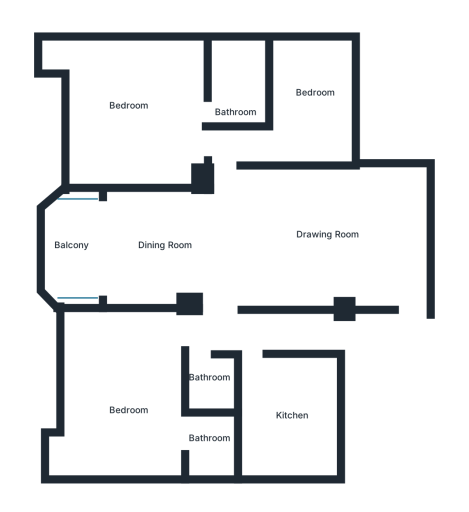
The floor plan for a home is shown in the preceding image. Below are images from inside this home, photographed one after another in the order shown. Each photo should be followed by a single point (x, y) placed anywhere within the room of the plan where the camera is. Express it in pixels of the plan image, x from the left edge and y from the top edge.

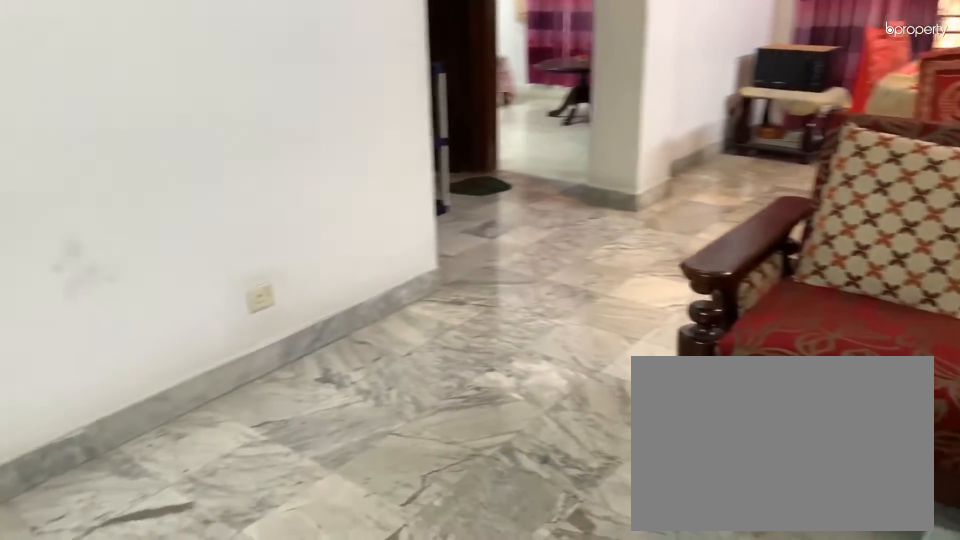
(311, 248)
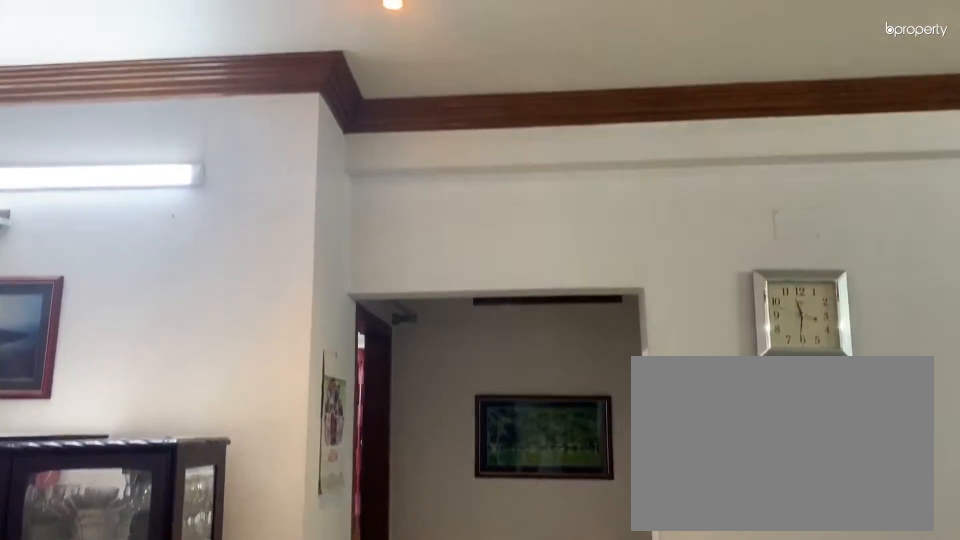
(136, 248)
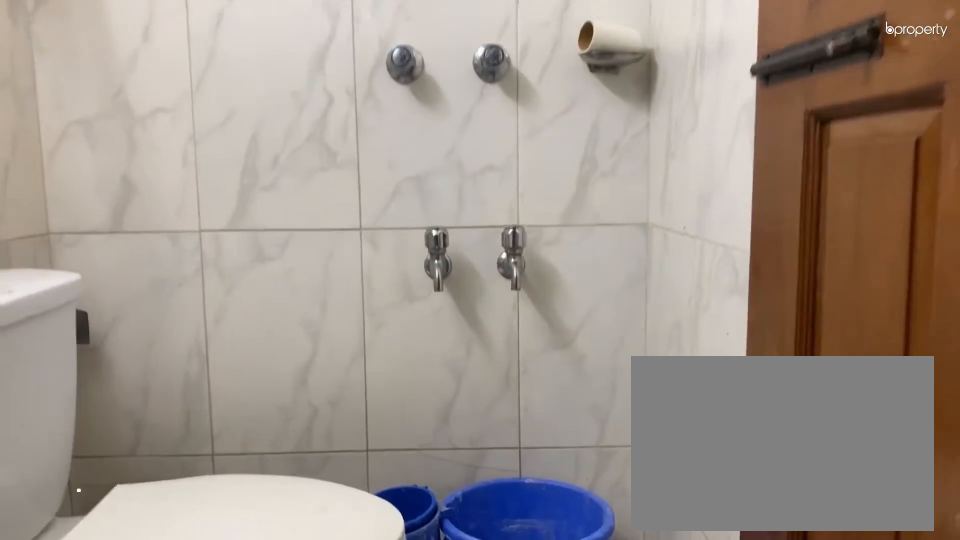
(211, 383)
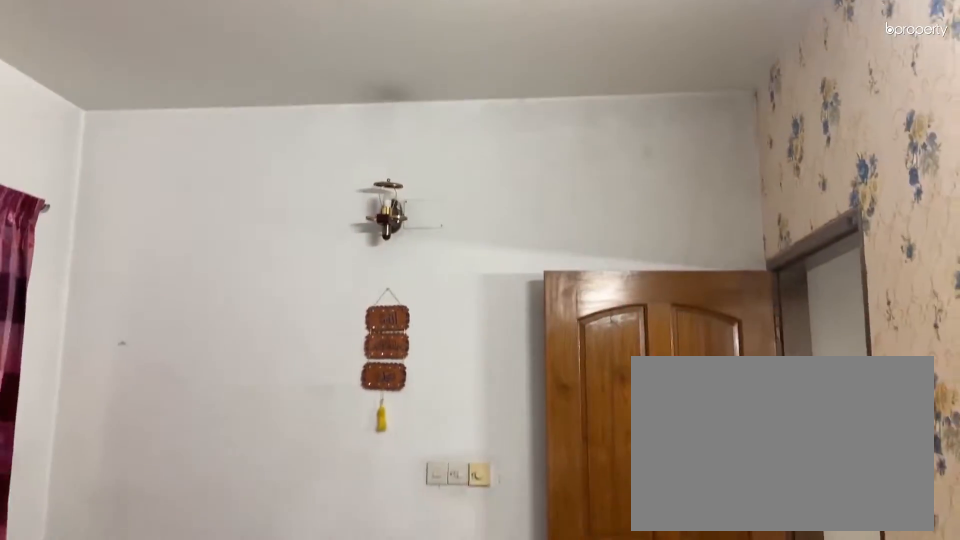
(132, 409)
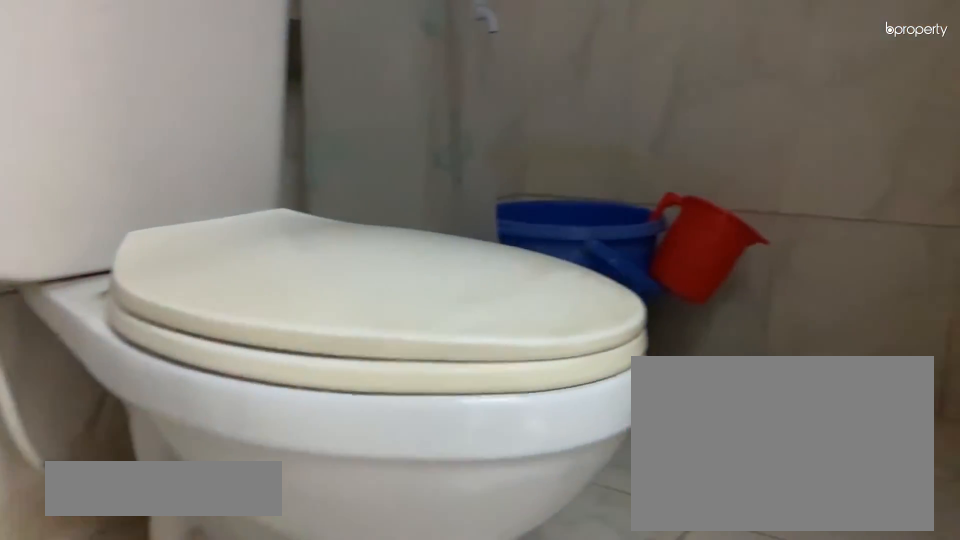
(212, 443)
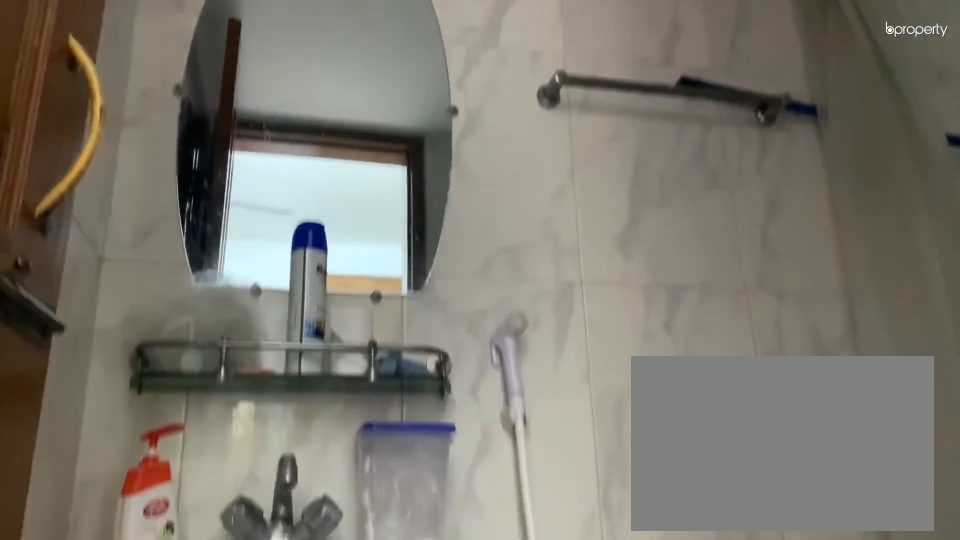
(212, 443)
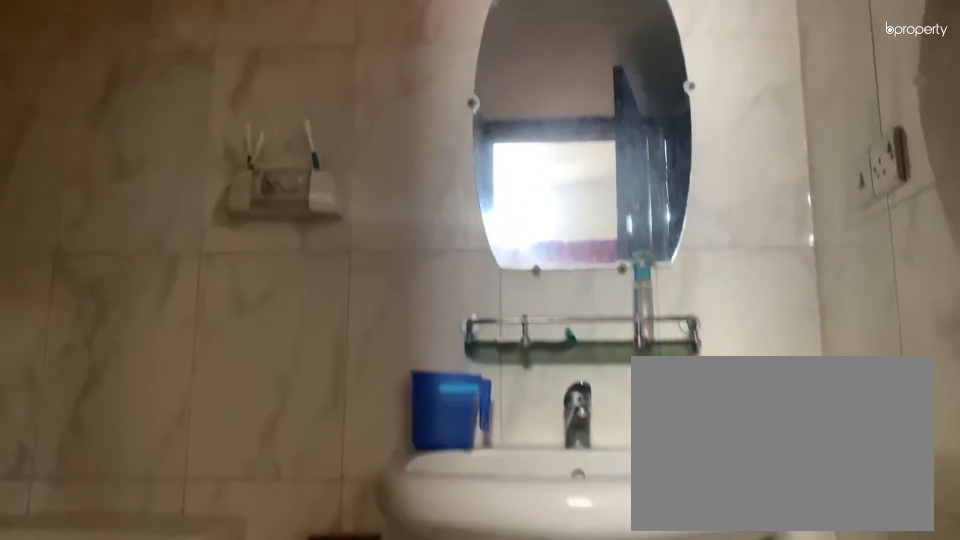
(240, 85)
